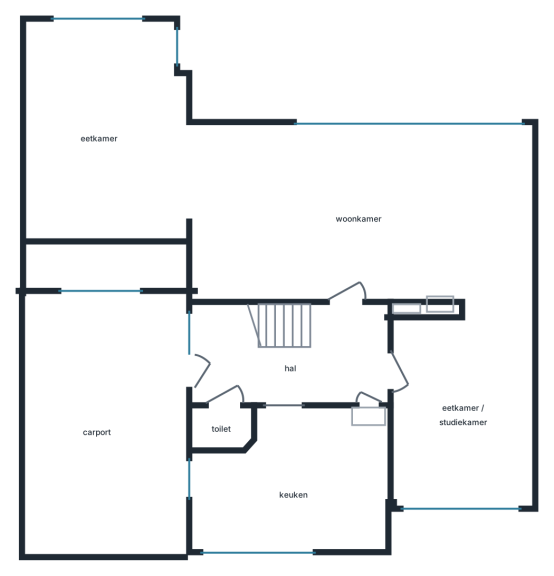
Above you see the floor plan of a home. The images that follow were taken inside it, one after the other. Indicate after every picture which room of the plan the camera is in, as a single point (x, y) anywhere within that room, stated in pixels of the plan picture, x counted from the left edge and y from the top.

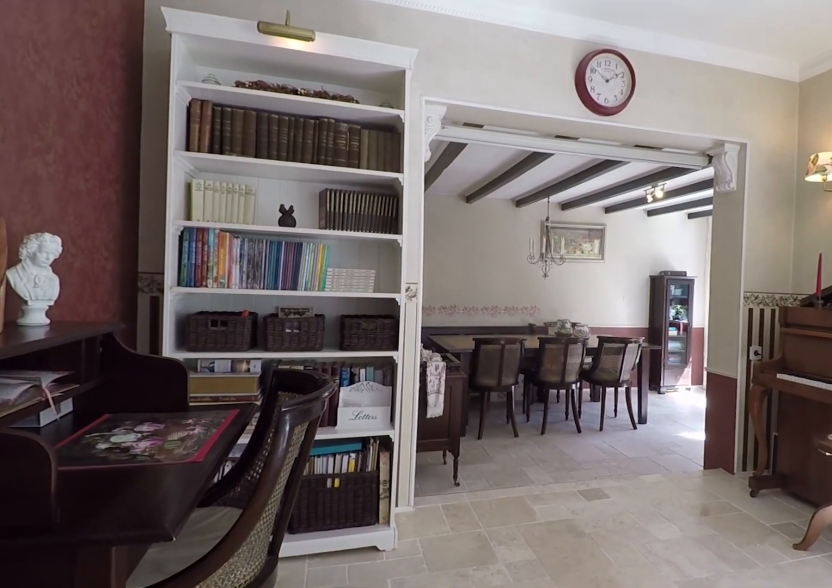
(359, 214)
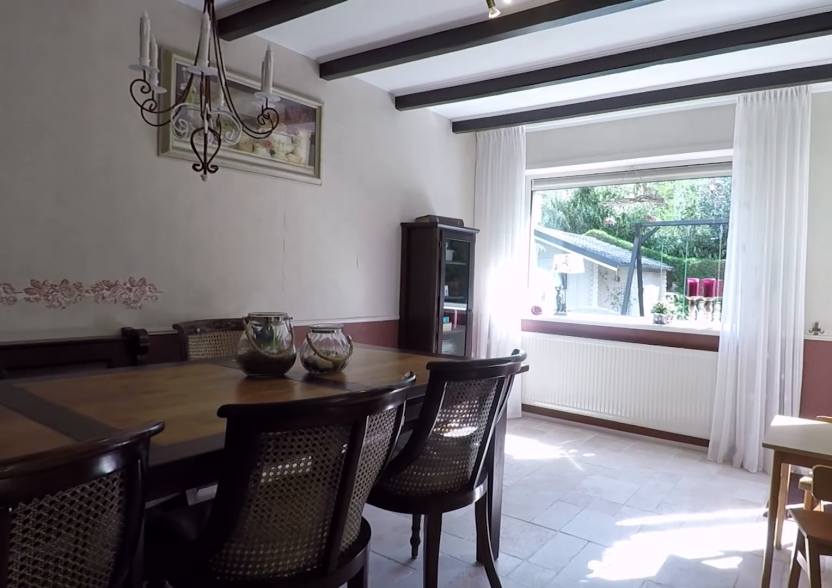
(109, 139)
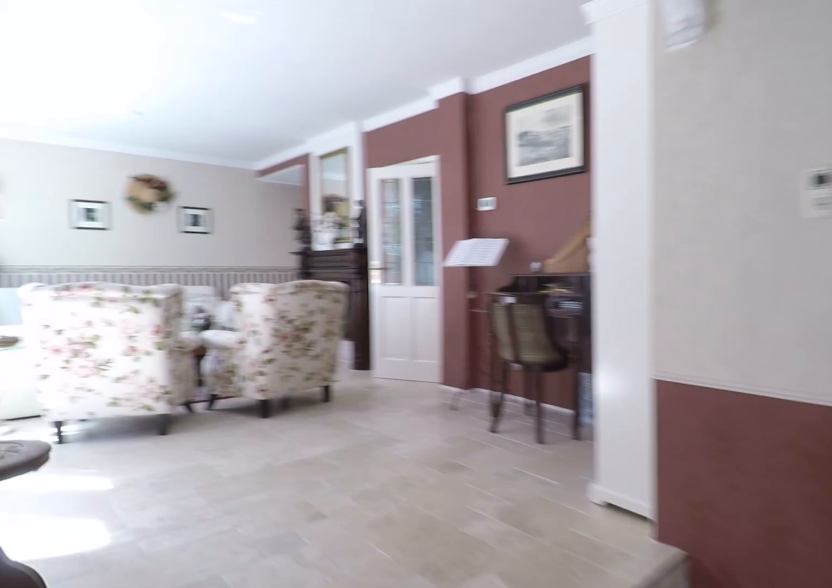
(109, 139)
